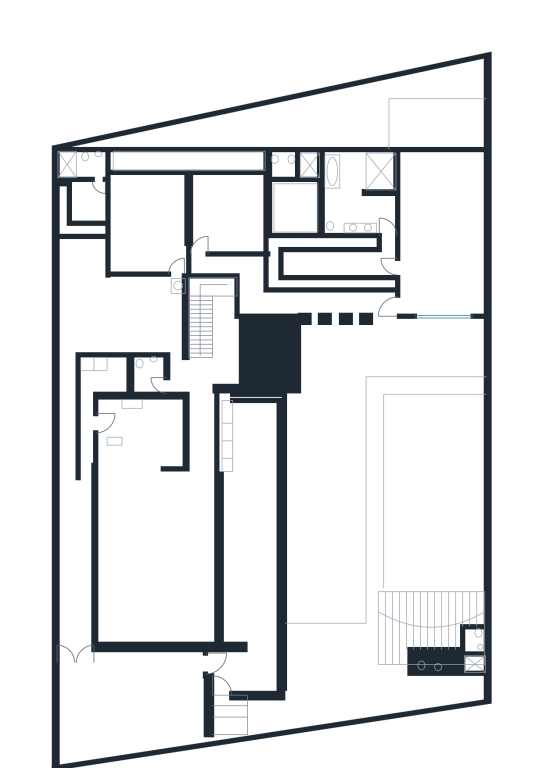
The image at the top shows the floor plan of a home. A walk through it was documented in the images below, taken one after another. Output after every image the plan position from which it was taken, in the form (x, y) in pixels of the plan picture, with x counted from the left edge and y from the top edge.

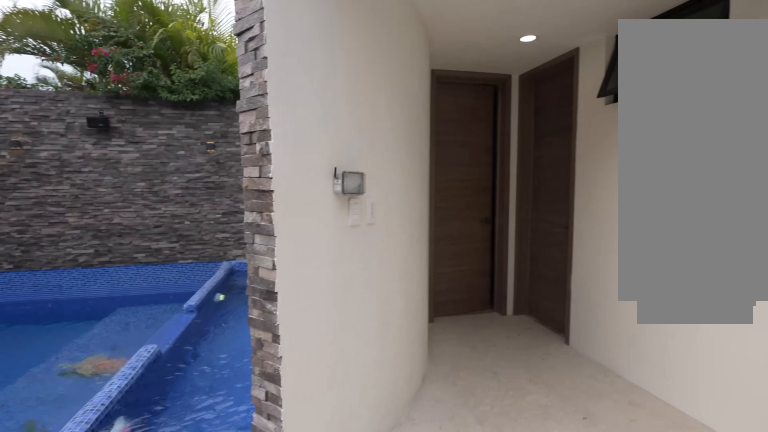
(368, 601)
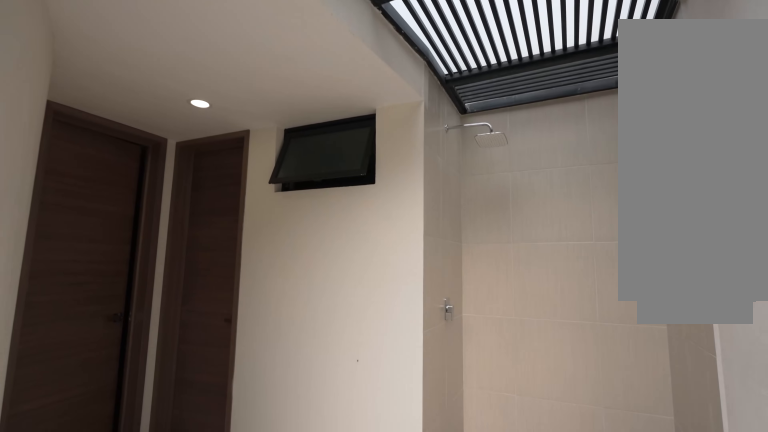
(368, 601)
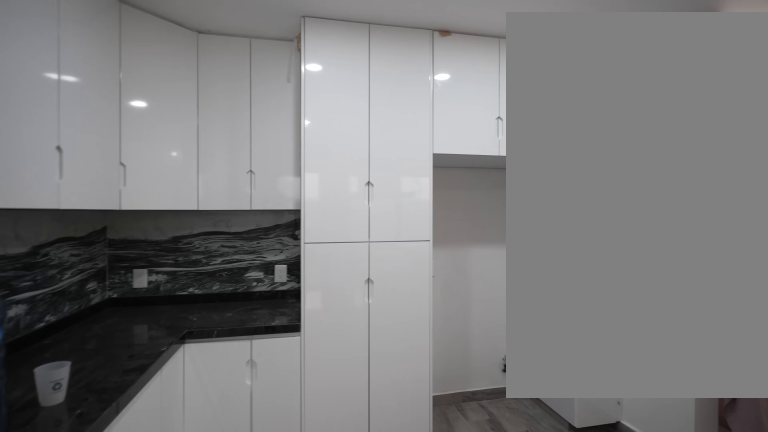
(115, 425)
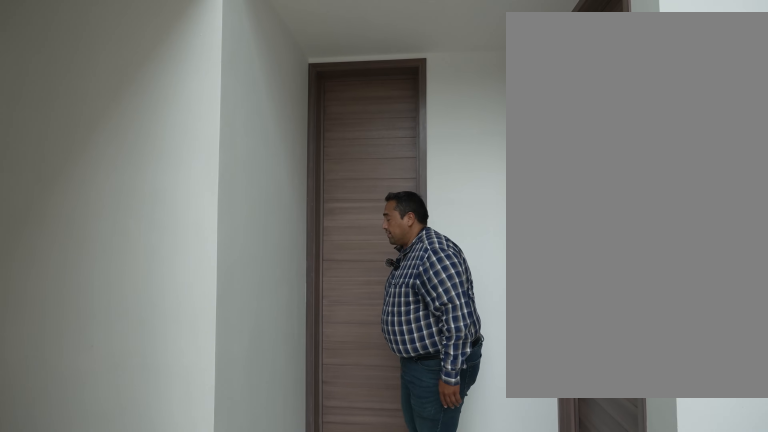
(177, 364)
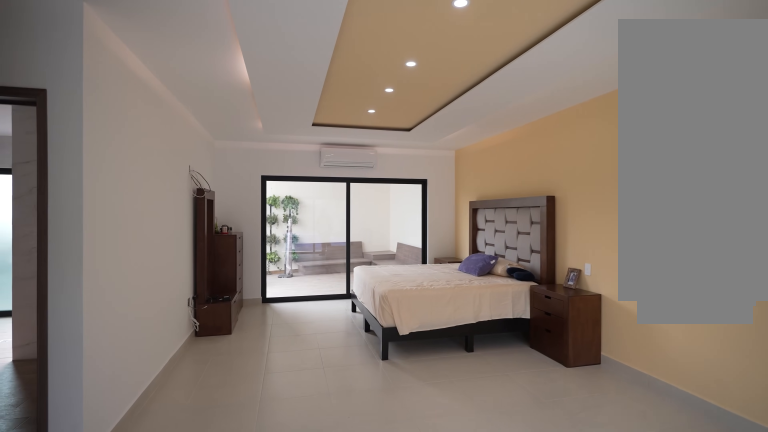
(431, 311)
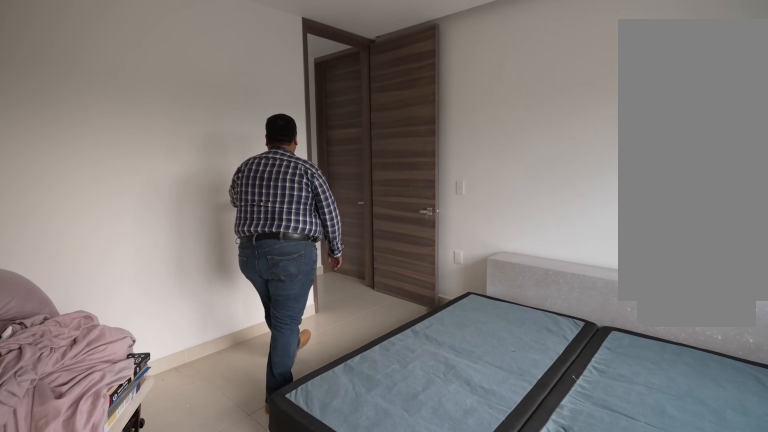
(238, 206)
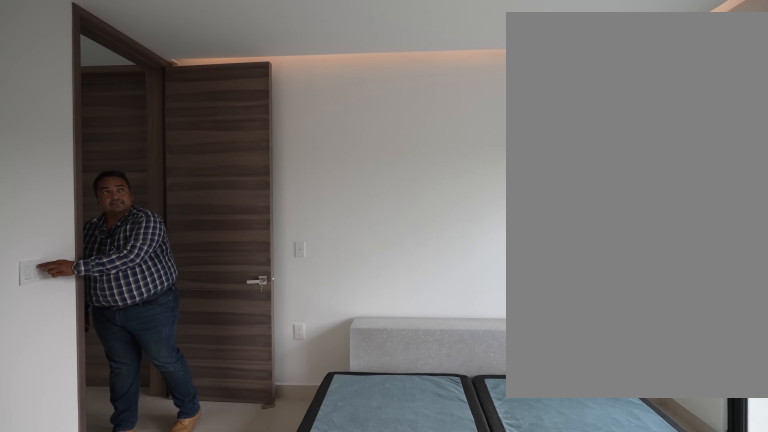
(209, 232)
